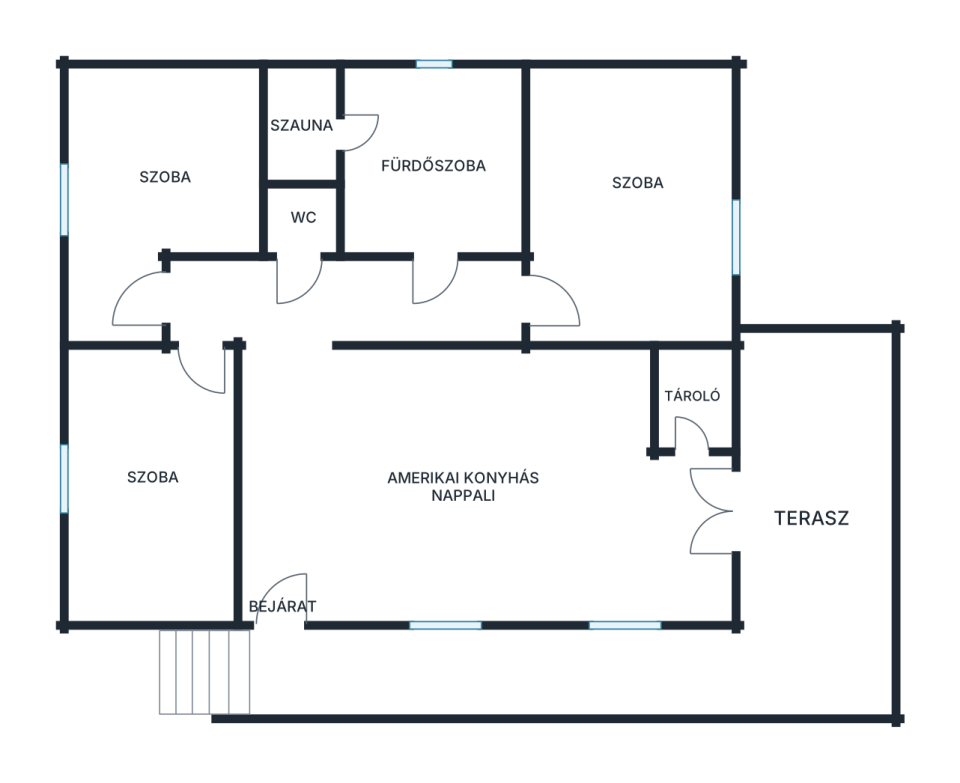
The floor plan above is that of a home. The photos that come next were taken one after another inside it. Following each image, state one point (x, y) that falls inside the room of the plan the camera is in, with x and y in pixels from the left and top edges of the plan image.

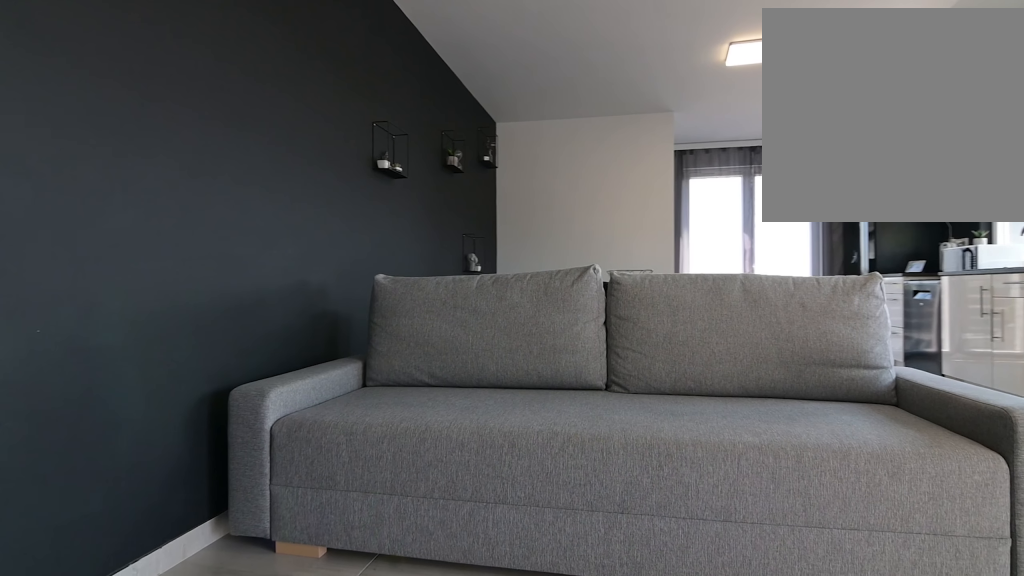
(359, 476)
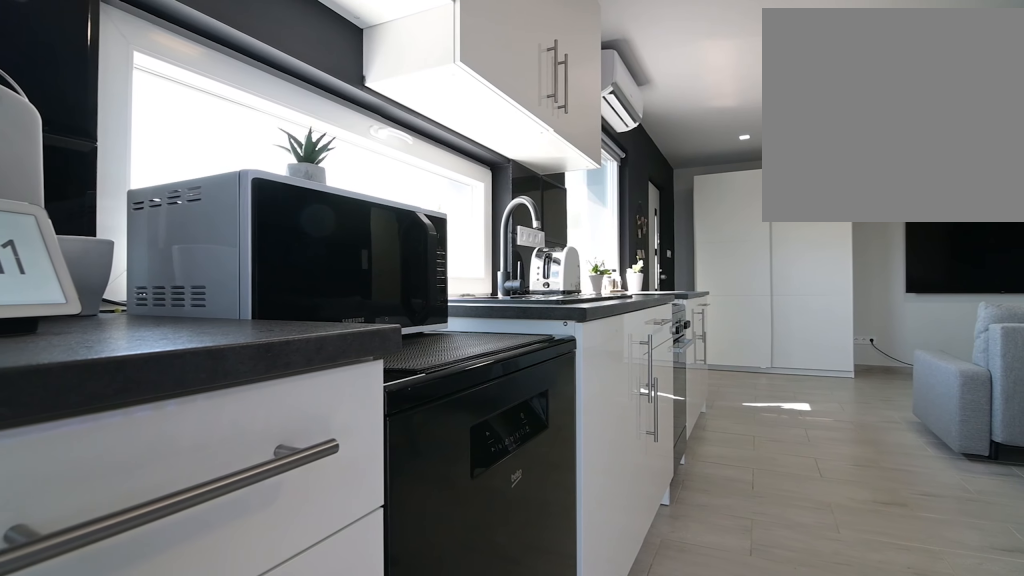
(359, 476)
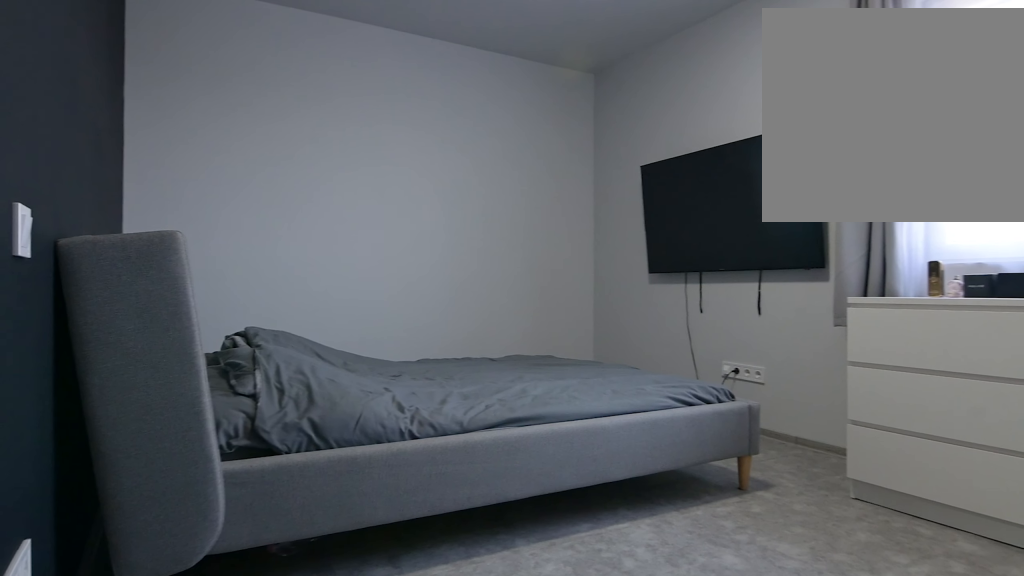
(623, 223)
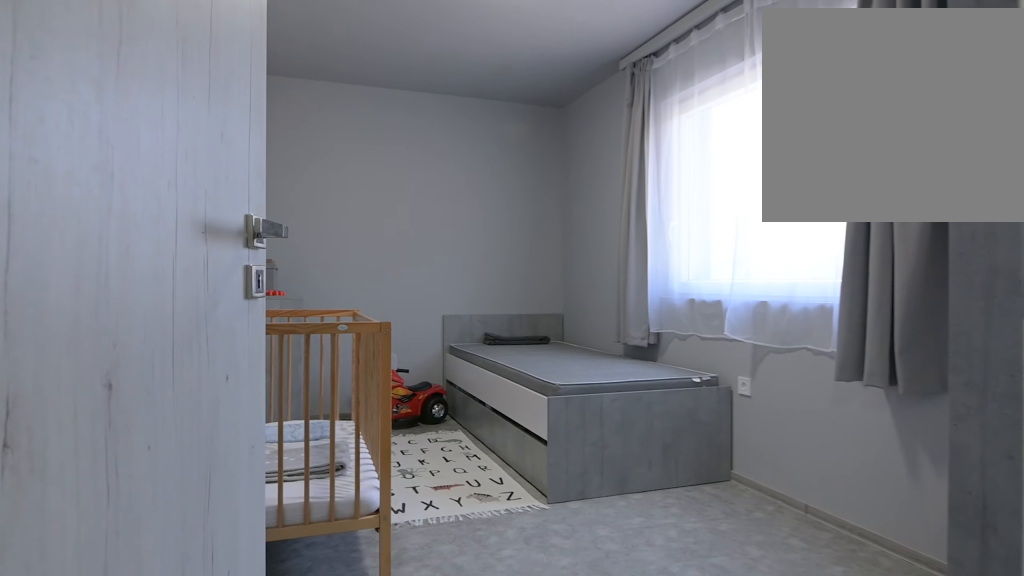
(158, 484)
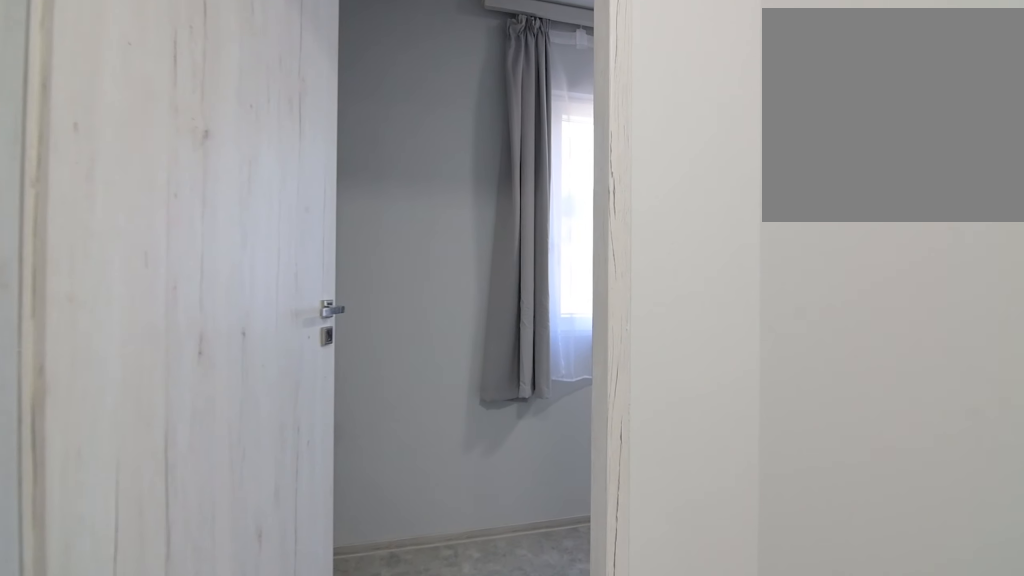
(160, 151)
